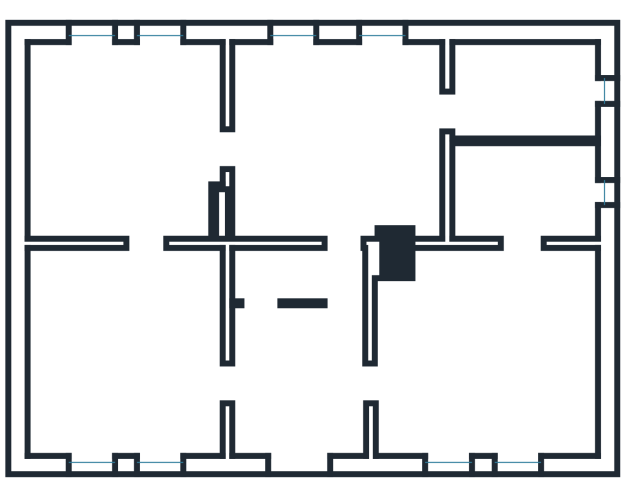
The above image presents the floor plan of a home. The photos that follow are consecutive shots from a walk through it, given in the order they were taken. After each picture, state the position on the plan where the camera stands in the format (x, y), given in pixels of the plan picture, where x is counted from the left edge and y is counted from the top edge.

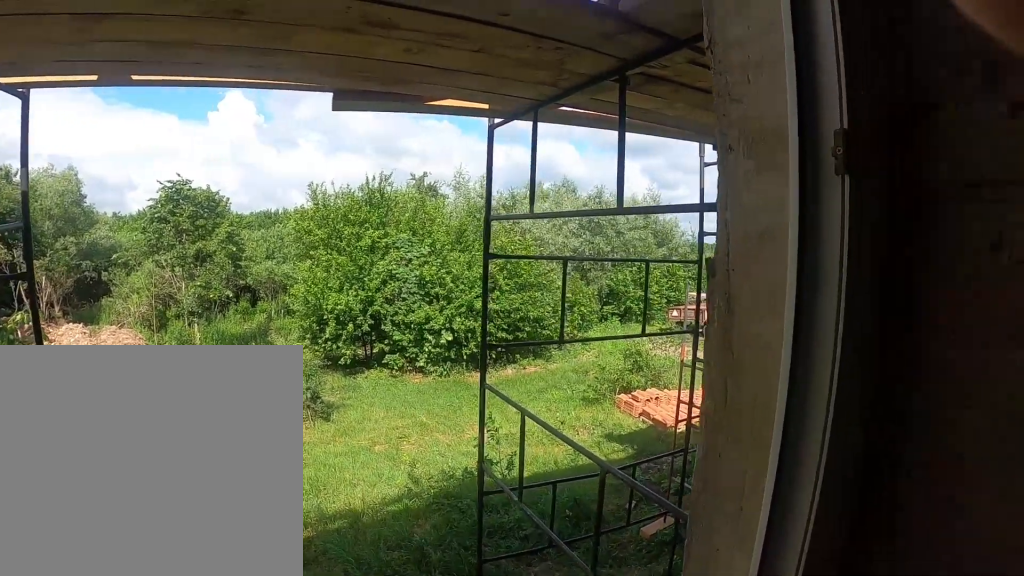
(139, 103)
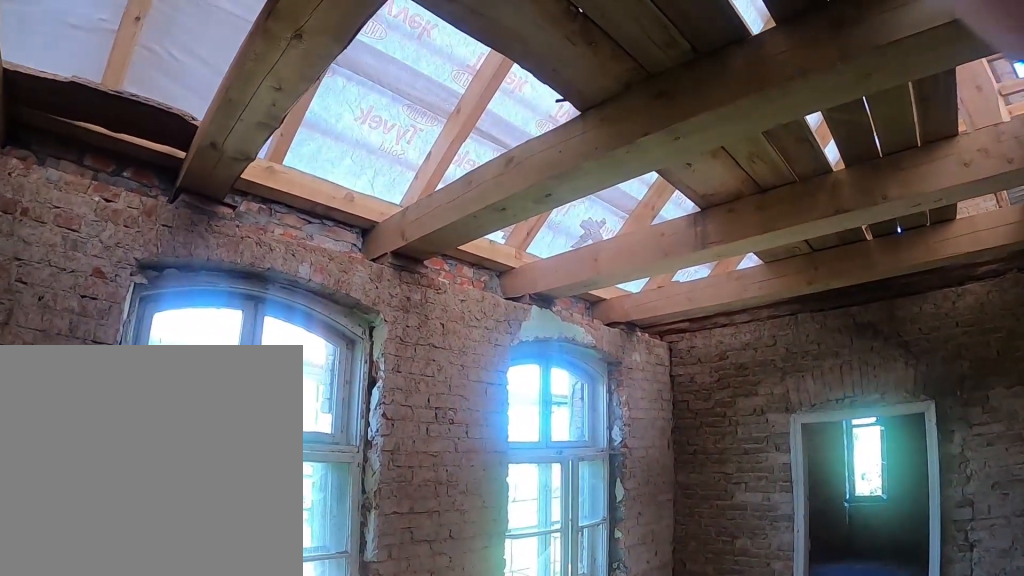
(280, 138)
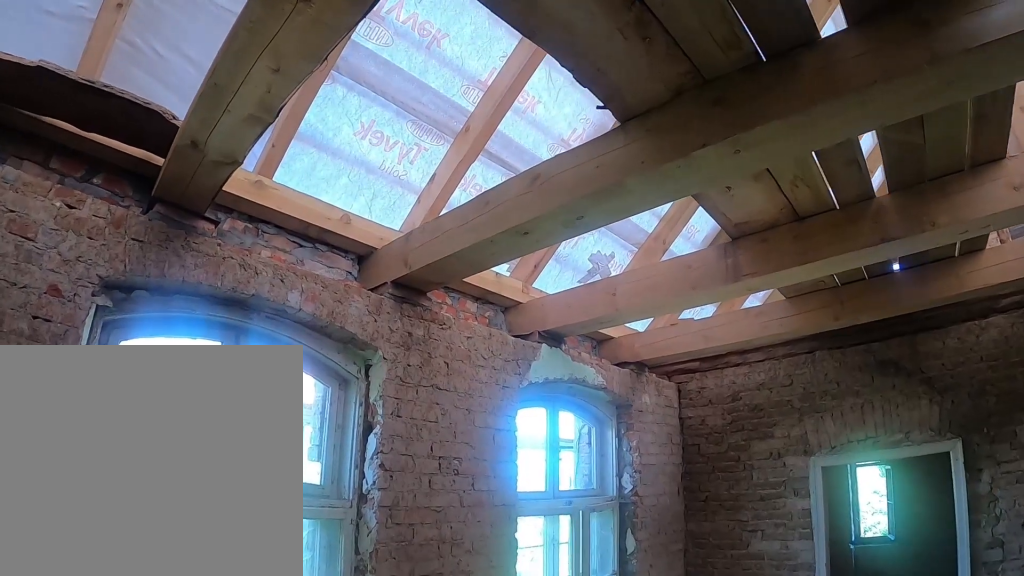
(292, 136)
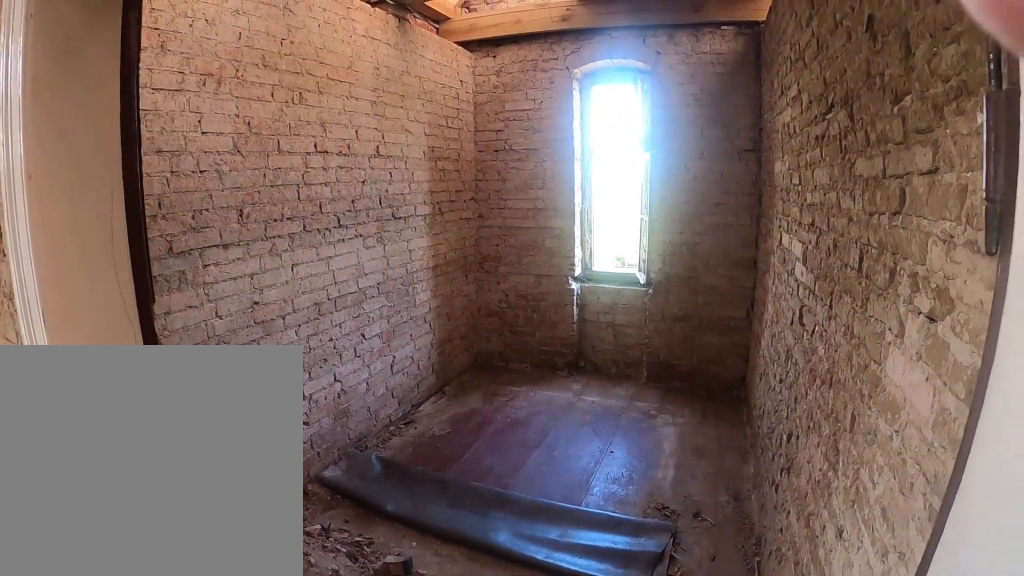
(425, 140)
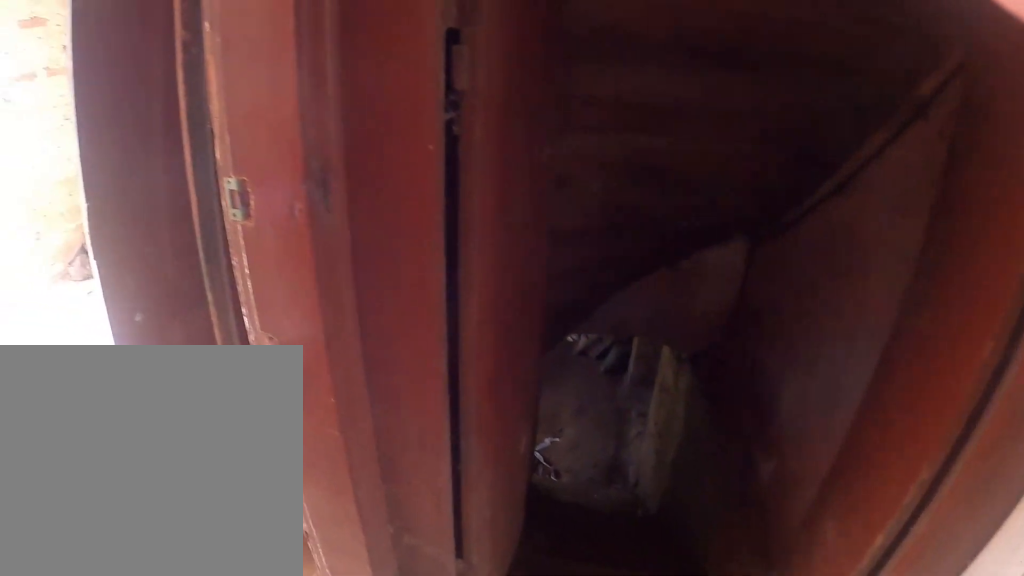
(339, 305)
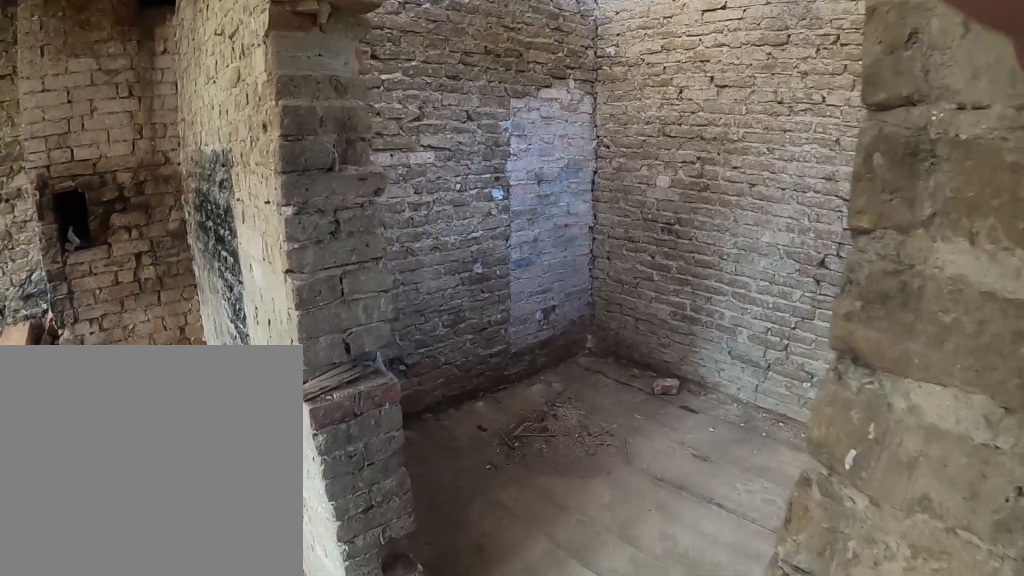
(519, 285)
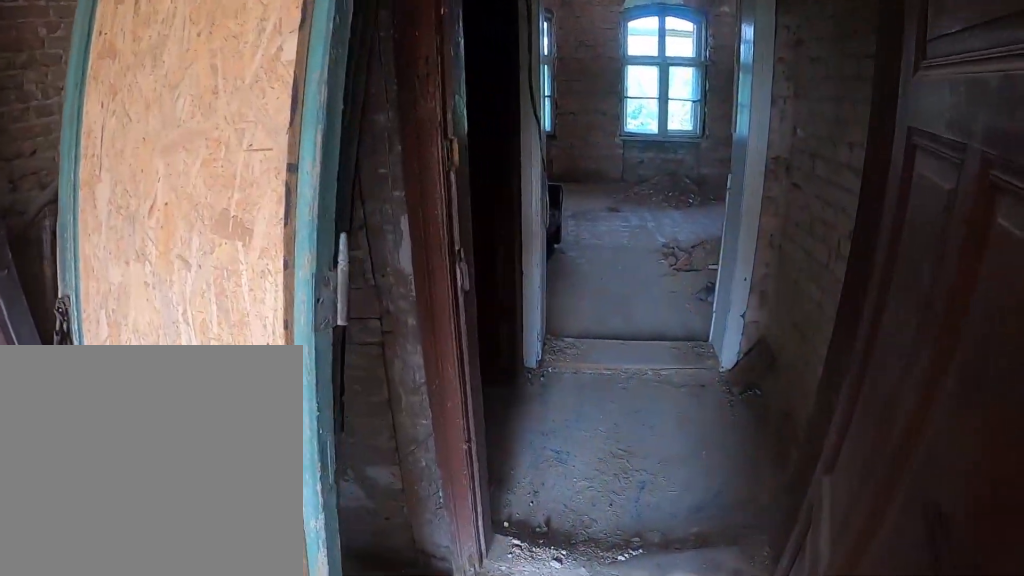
(349, 355)
